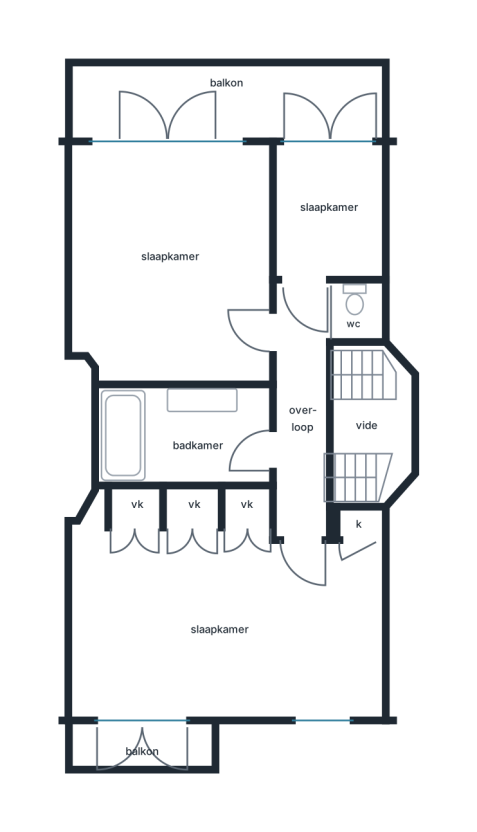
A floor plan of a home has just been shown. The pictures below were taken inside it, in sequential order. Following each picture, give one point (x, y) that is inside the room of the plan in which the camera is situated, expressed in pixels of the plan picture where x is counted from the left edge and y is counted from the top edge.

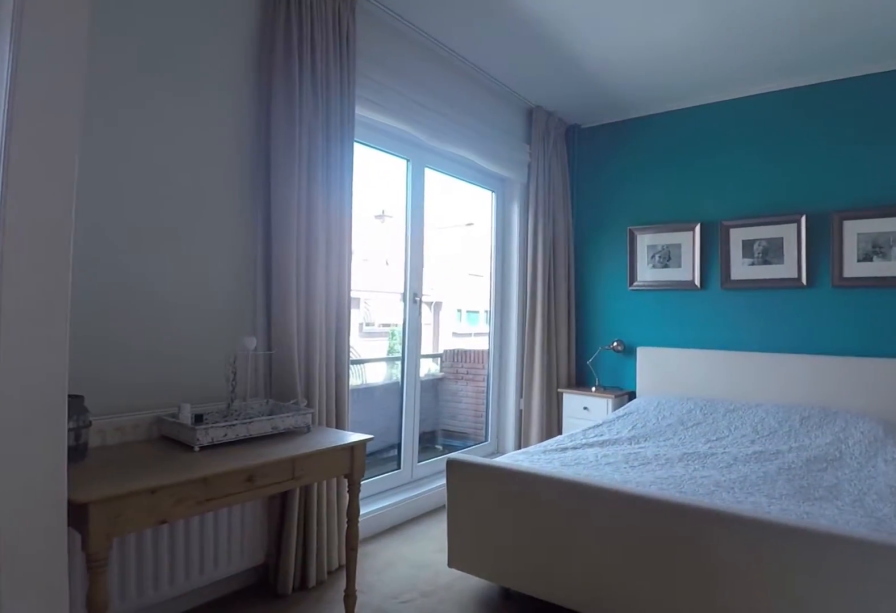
(339, 631)
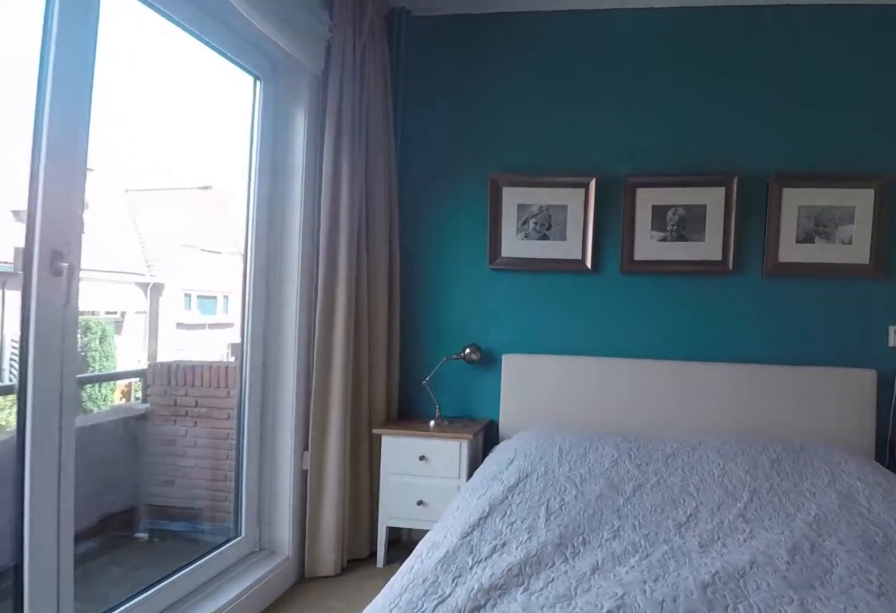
(339, 631)
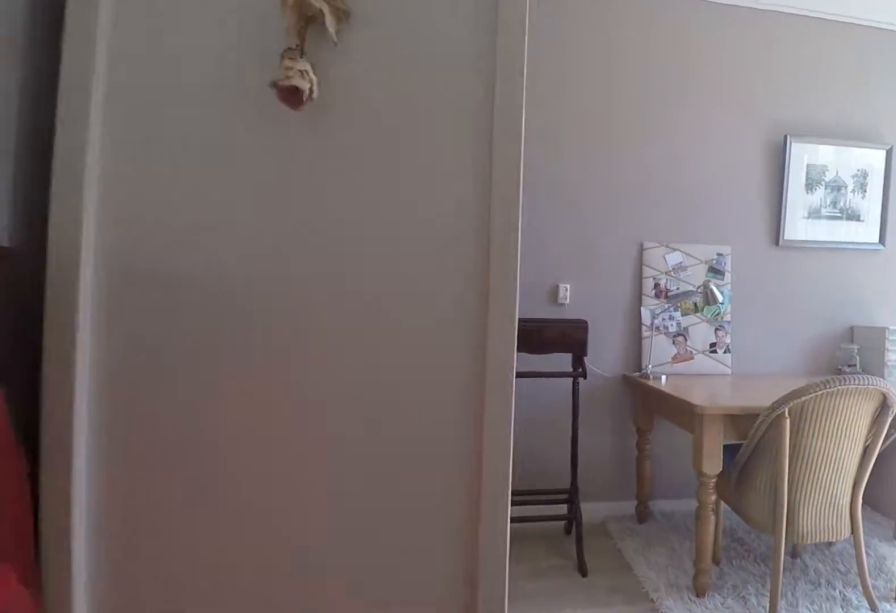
(173, 263)
